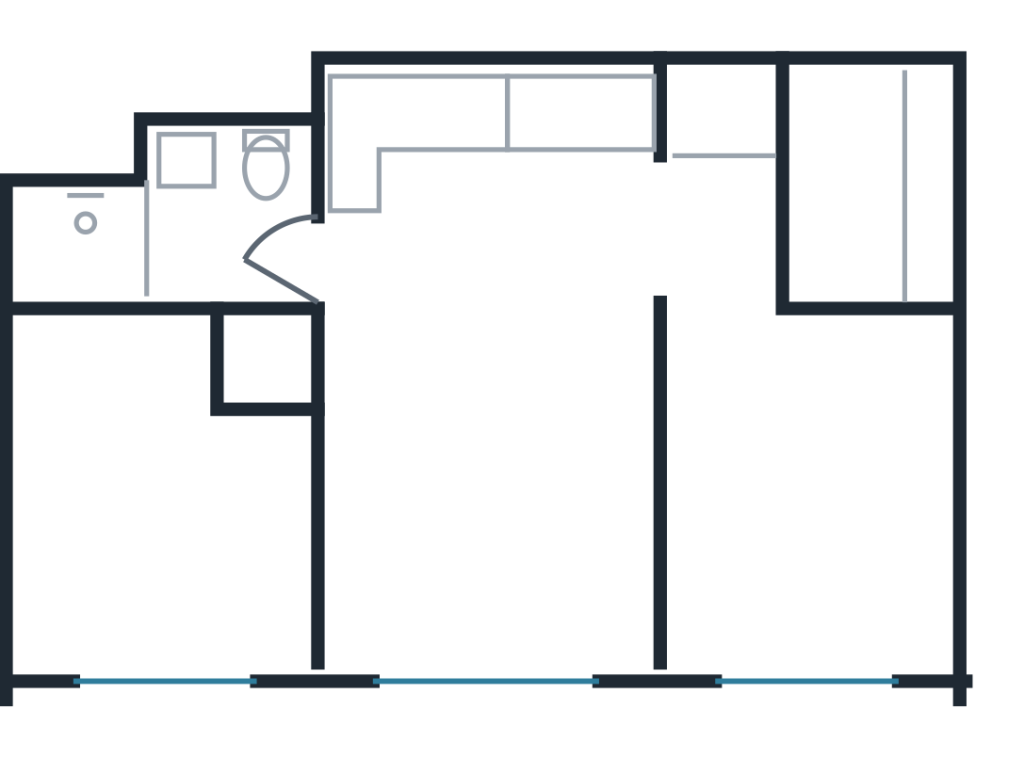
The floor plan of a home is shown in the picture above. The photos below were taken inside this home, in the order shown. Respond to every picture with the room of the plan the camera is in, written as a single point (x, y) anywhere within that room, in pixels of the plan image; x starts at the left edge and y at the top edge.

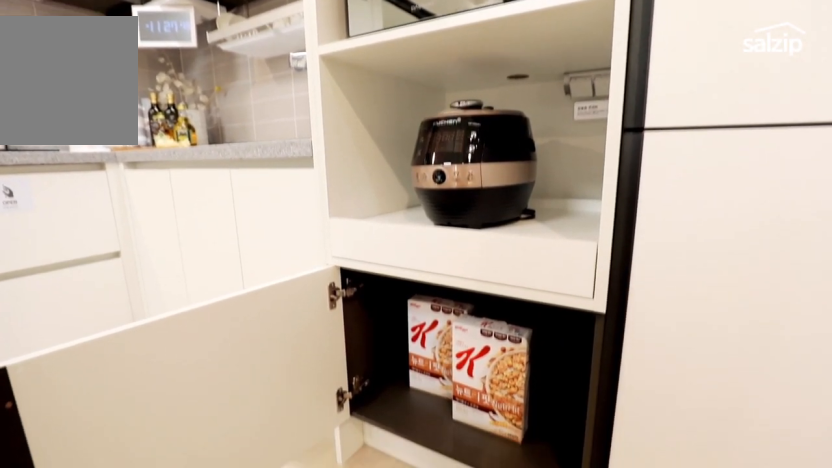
(508, 202)
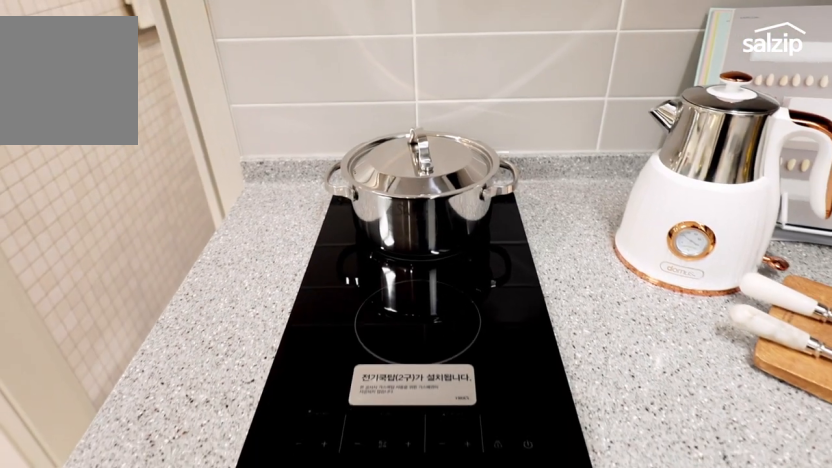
(510, 203)
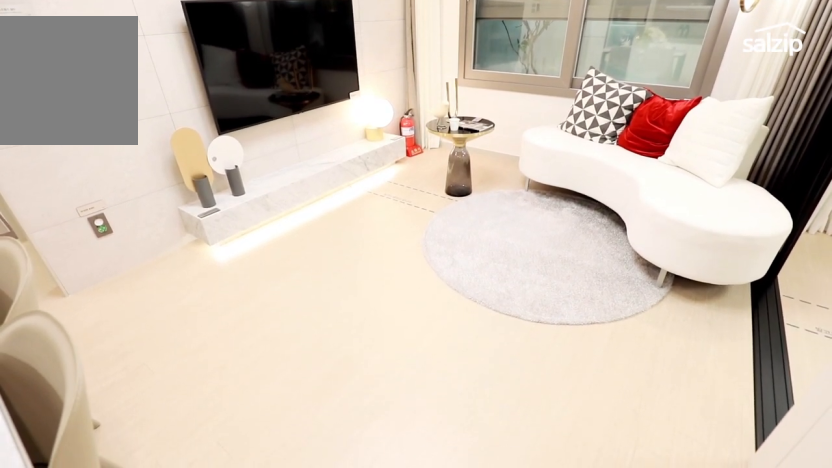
(492, 494)
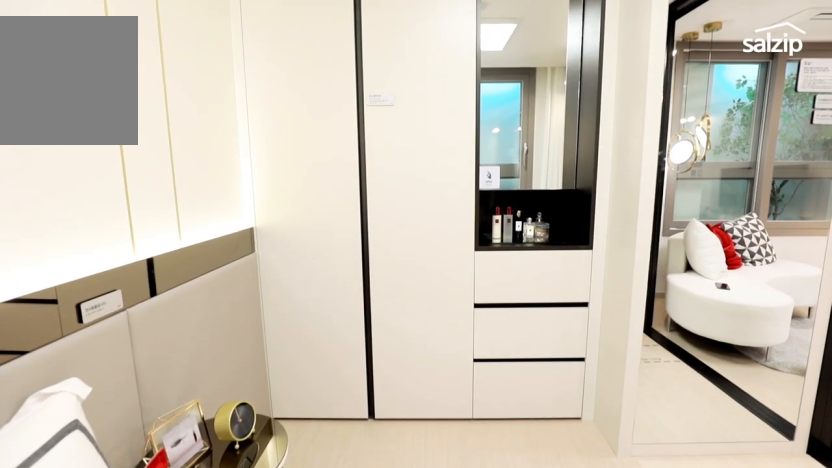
(147, 503)
